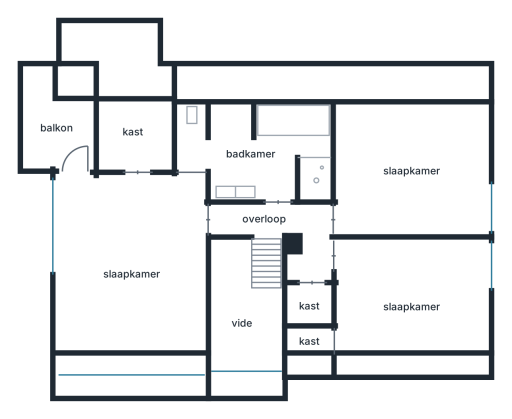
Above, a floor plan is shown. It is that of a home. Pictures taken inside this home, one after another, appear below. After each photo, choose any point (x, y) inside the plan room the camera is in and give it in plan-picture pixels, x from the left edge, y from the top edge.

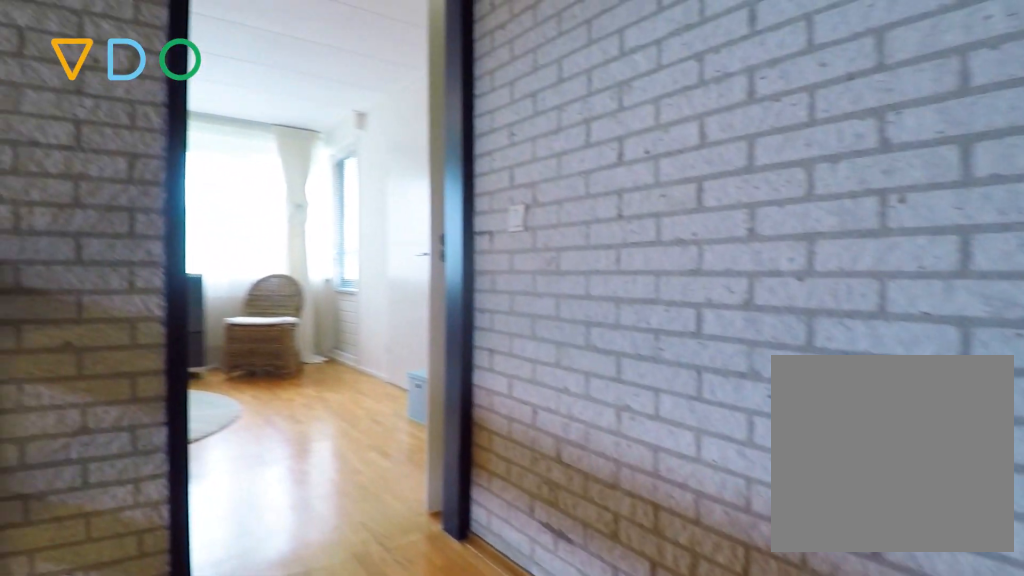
(283, 233)
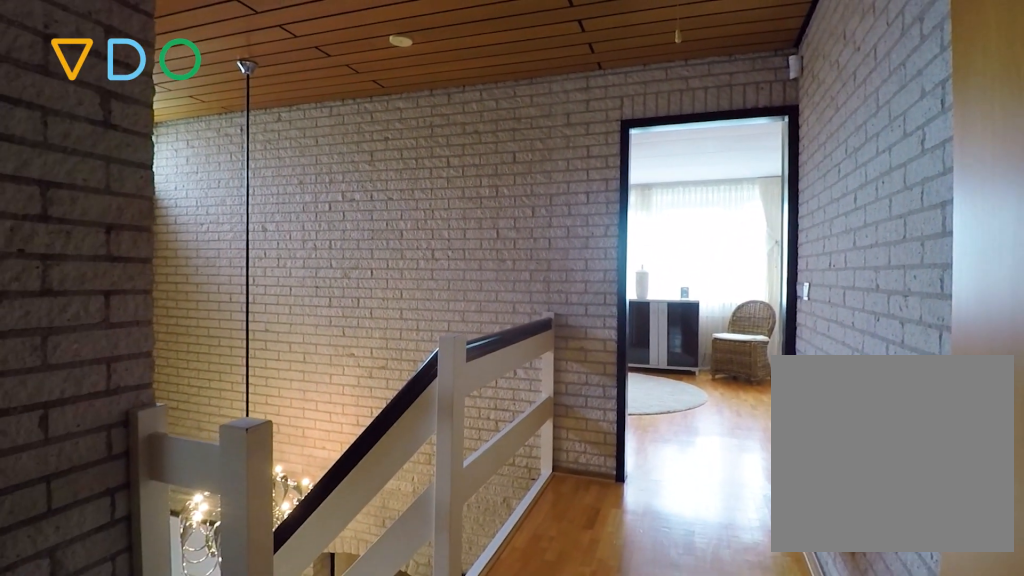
(283, 233)
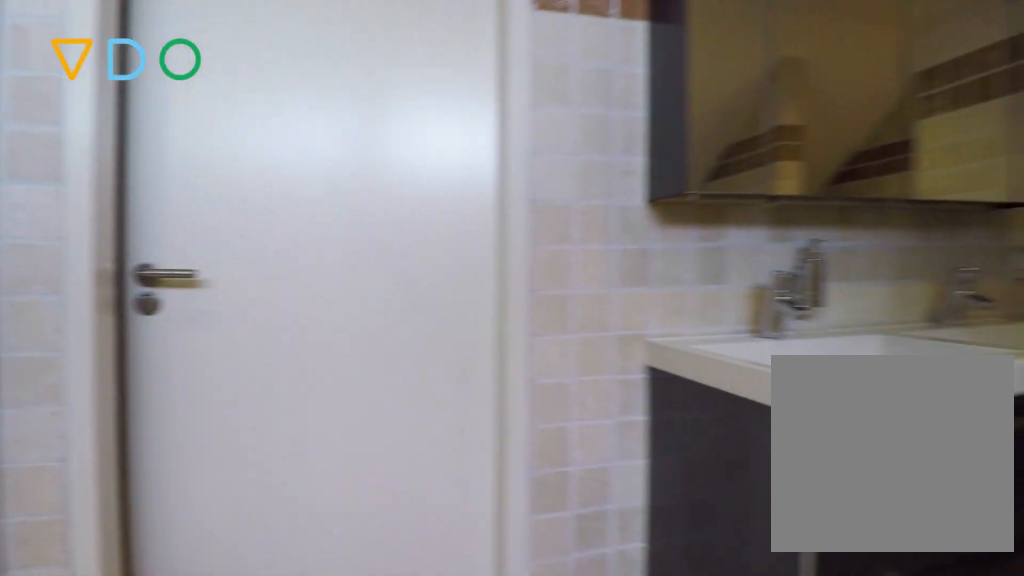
(254, 152)
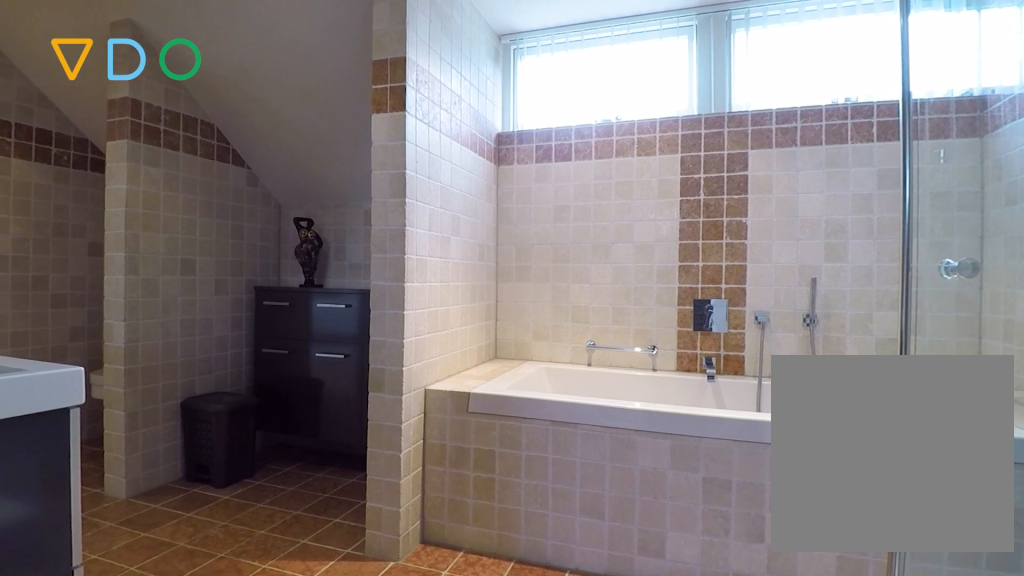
(254, 152)
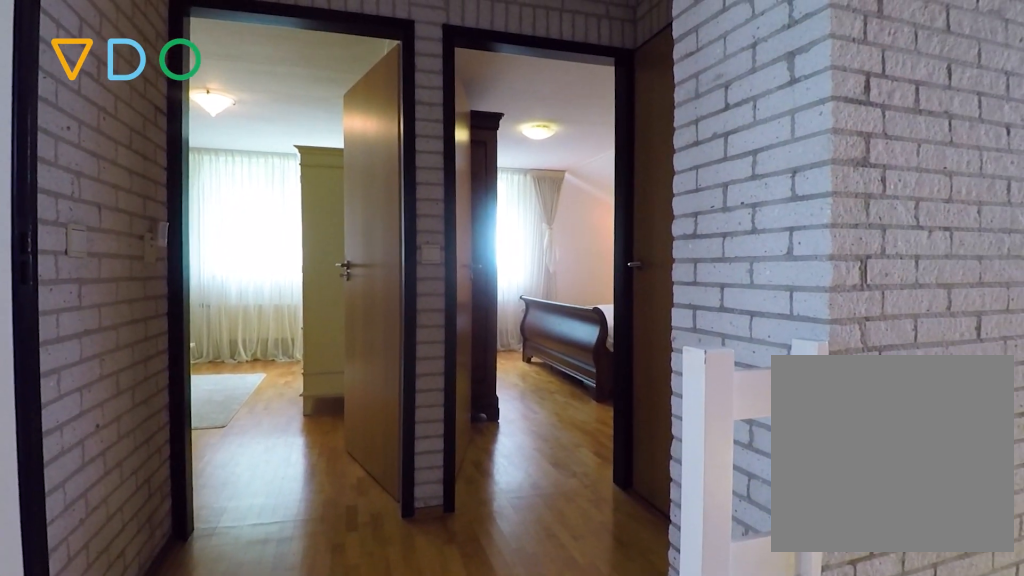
(283, 233)
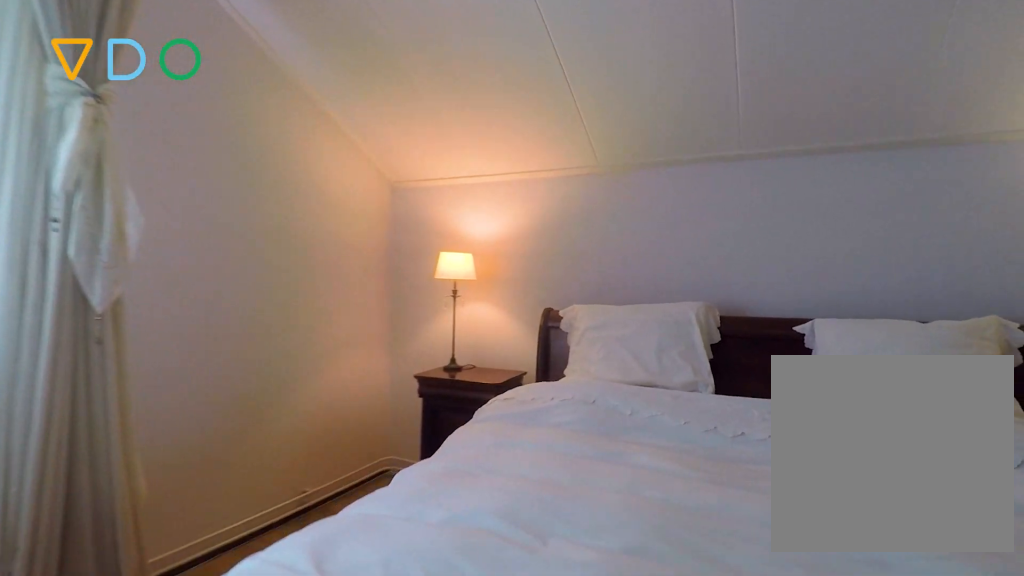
(411, 296)
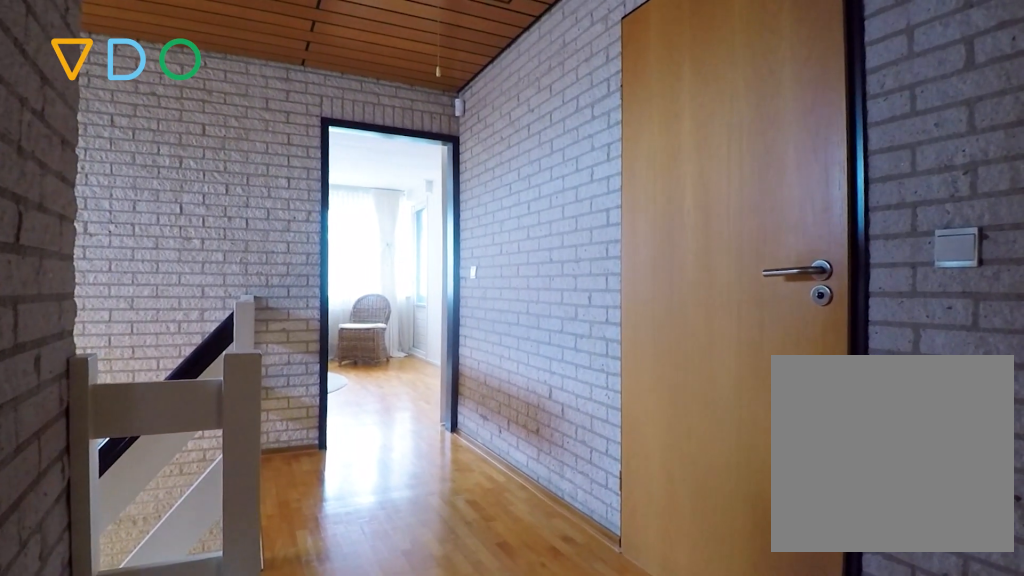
(283, 233)
